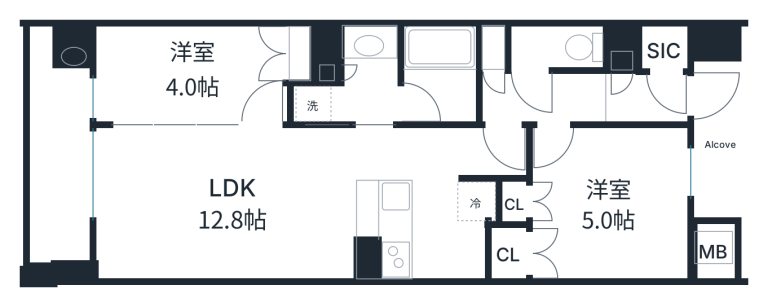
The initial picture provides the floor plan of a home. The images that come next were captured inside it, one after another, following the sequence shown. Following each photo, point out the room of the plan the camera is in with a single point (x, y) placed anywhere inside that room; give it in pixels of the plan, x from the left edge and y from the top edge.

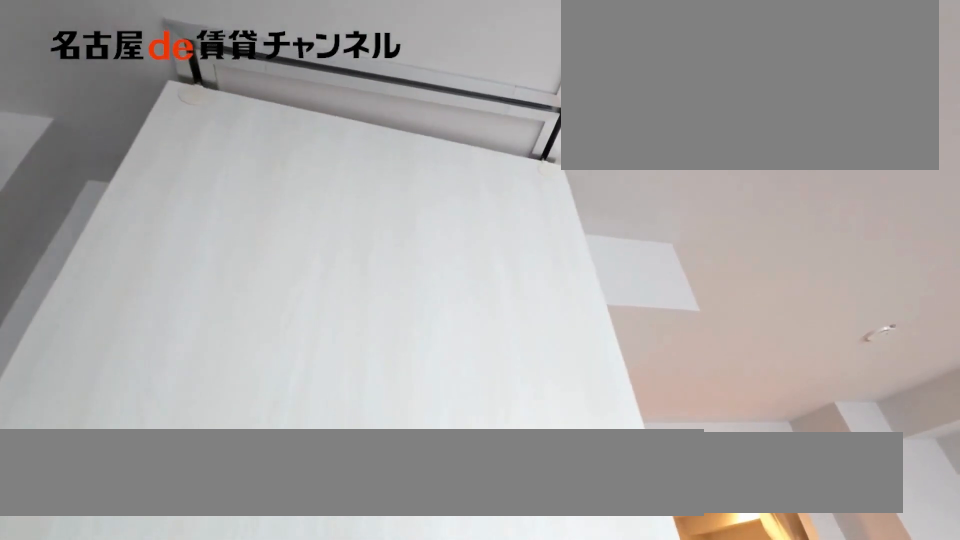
(188, 77)
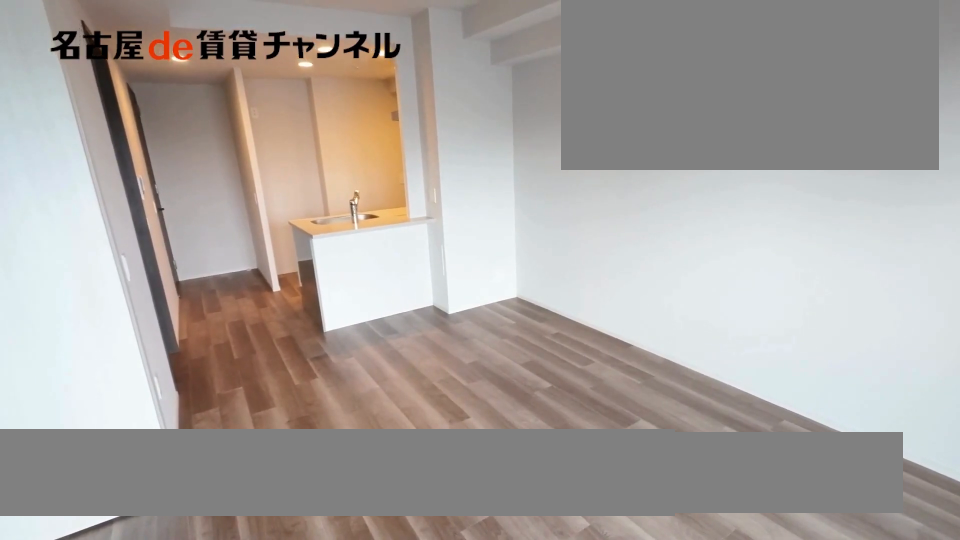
(221, 201)
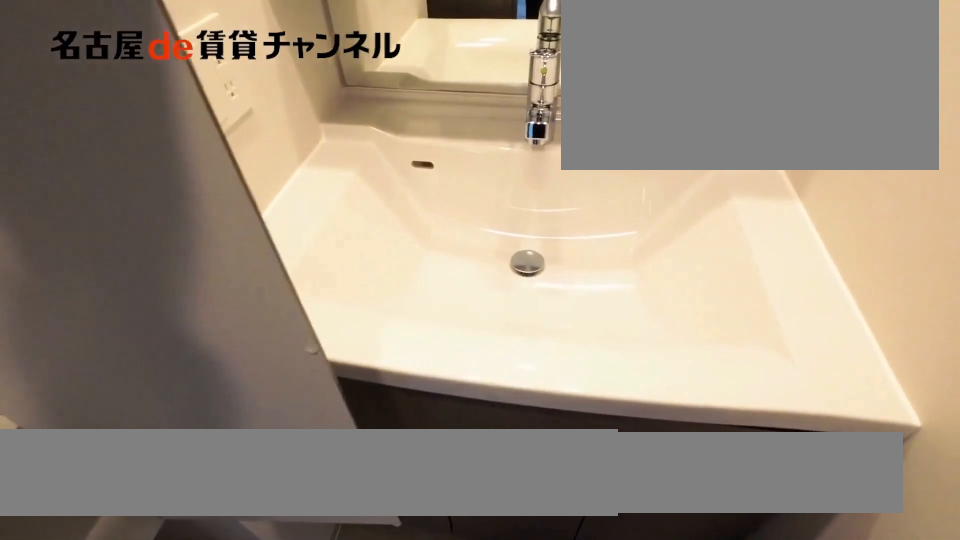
(348, 80)
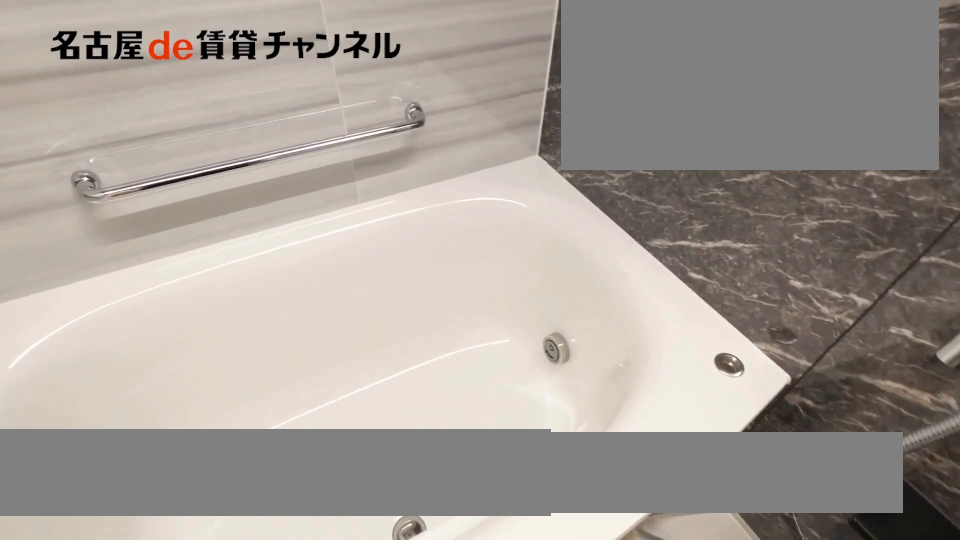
(438, 76)
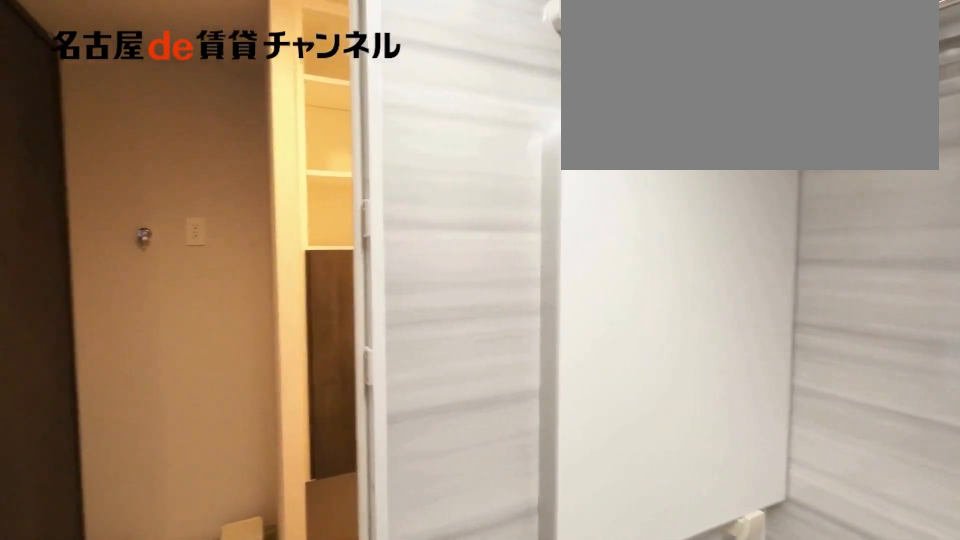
(438, 76)
